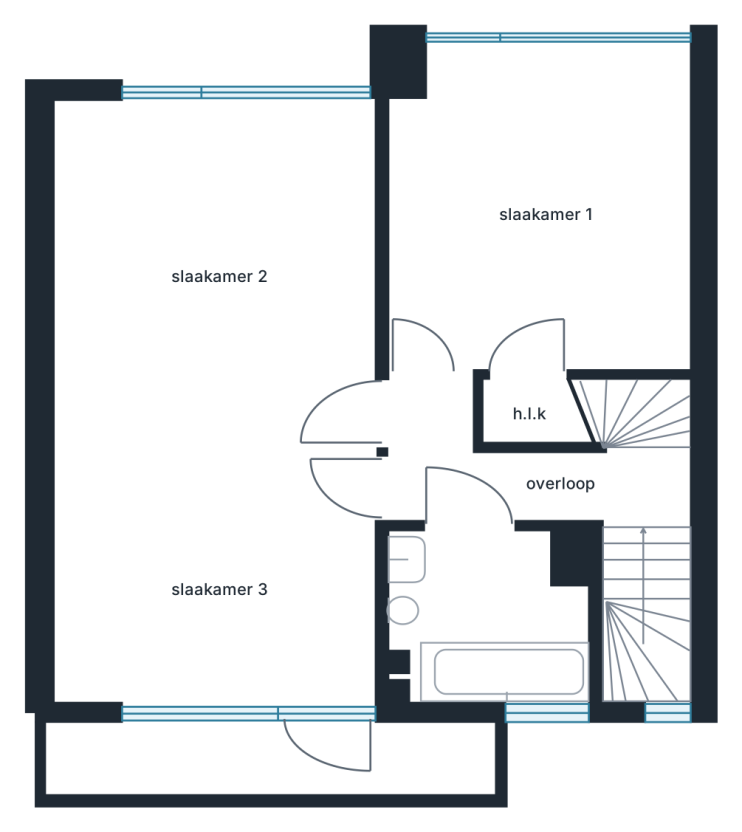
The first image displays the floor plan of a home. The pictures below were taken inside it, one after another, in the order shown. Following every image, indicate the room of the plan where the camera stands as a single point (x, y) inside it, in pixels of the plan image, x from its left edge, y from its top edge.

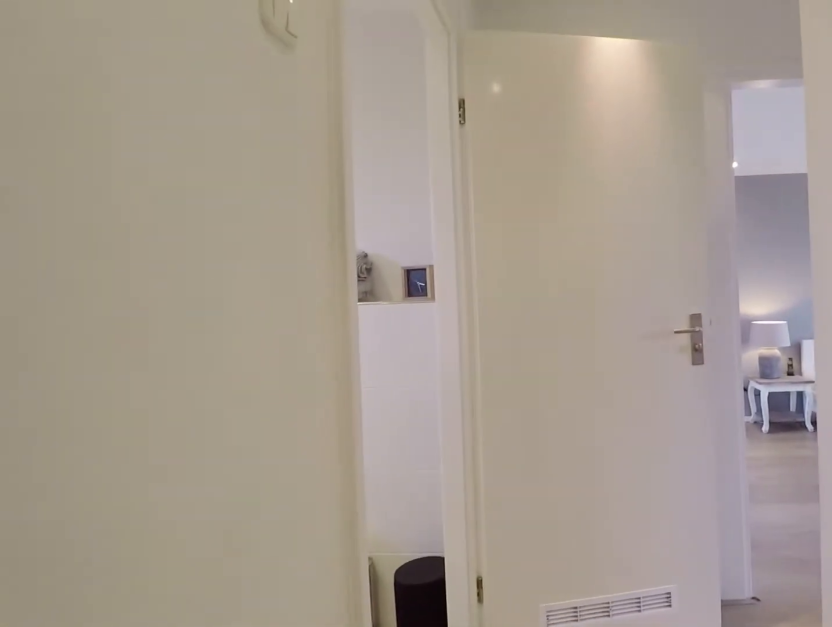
(516, 472)
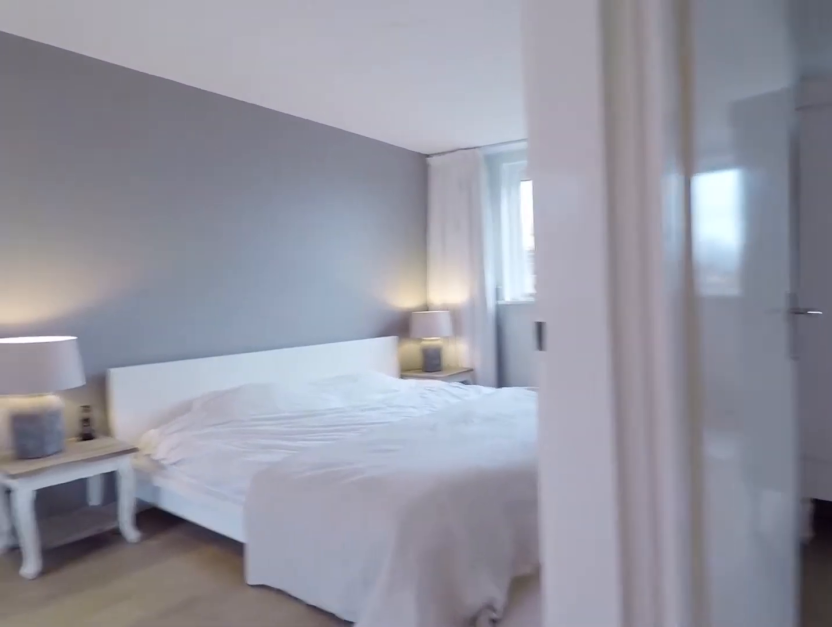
(516, 472)
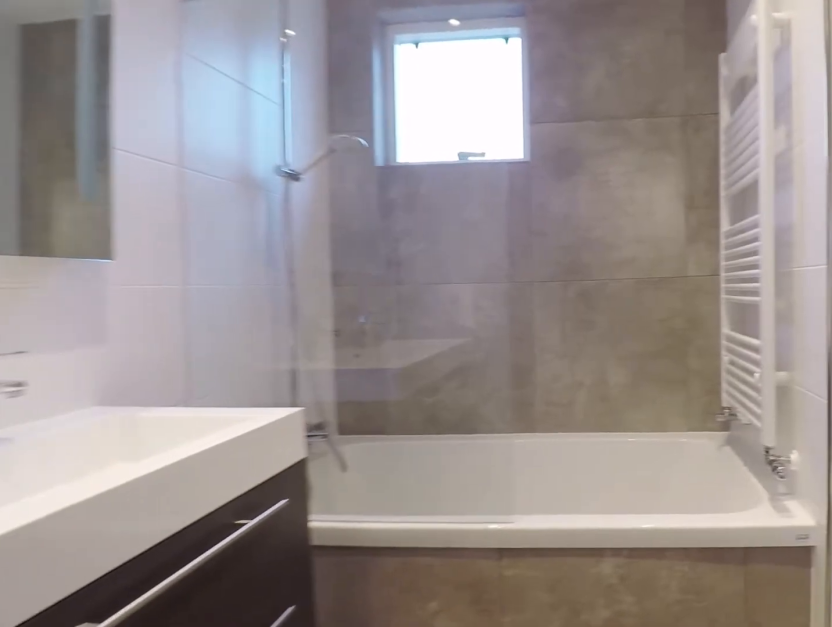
(484, 621)
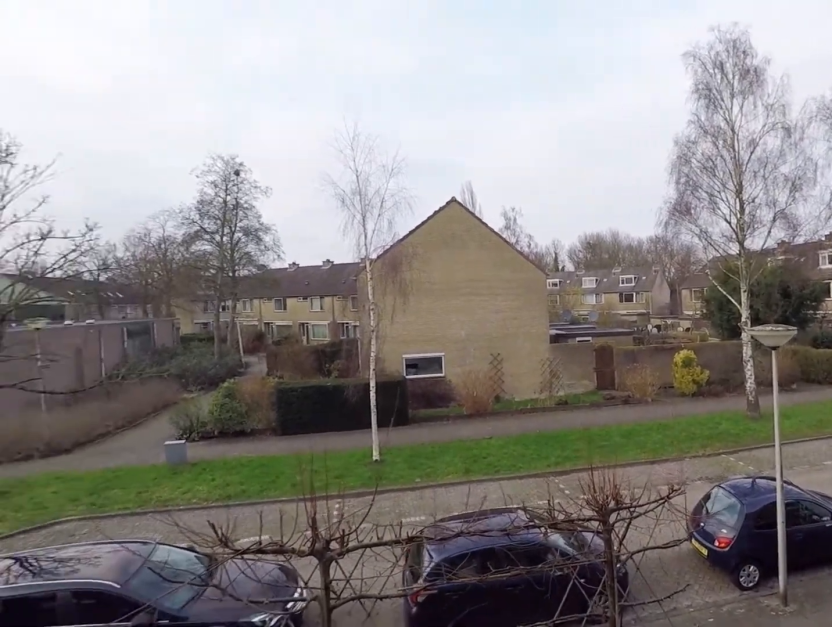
(274, 761)
